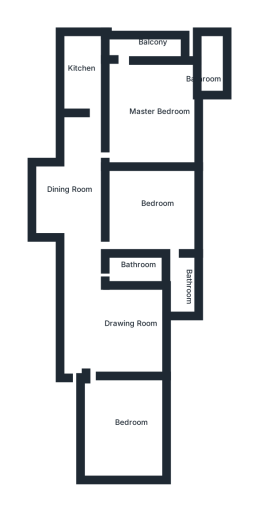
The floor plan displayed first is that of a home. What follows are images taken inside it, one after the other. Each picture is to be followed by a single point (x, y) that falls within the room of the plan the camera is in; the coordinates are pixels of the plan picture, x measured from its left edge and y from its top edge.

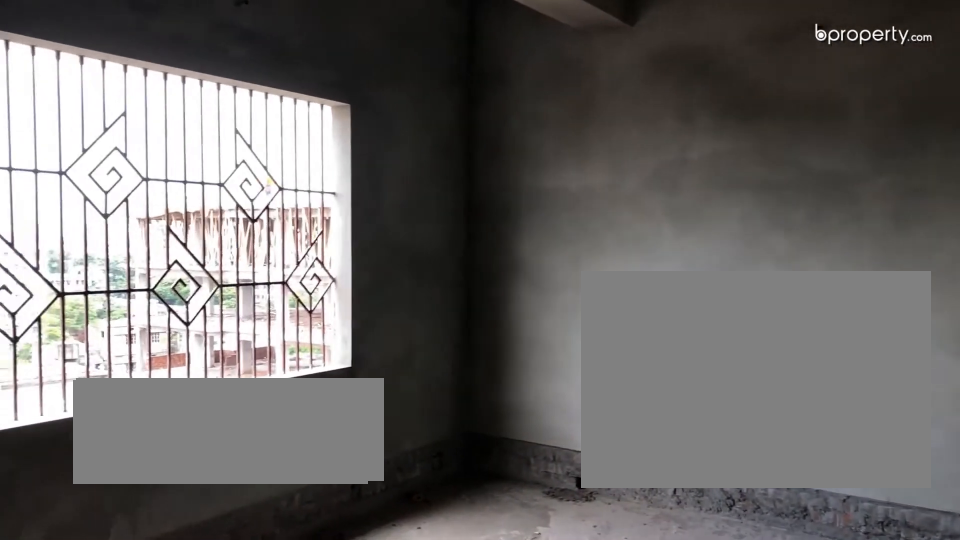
(129, 432)
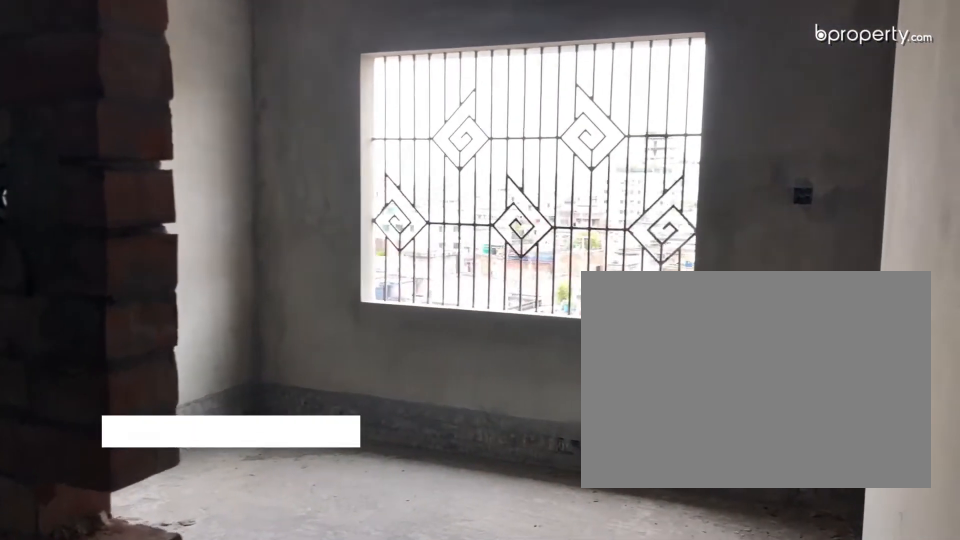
(158, 207)
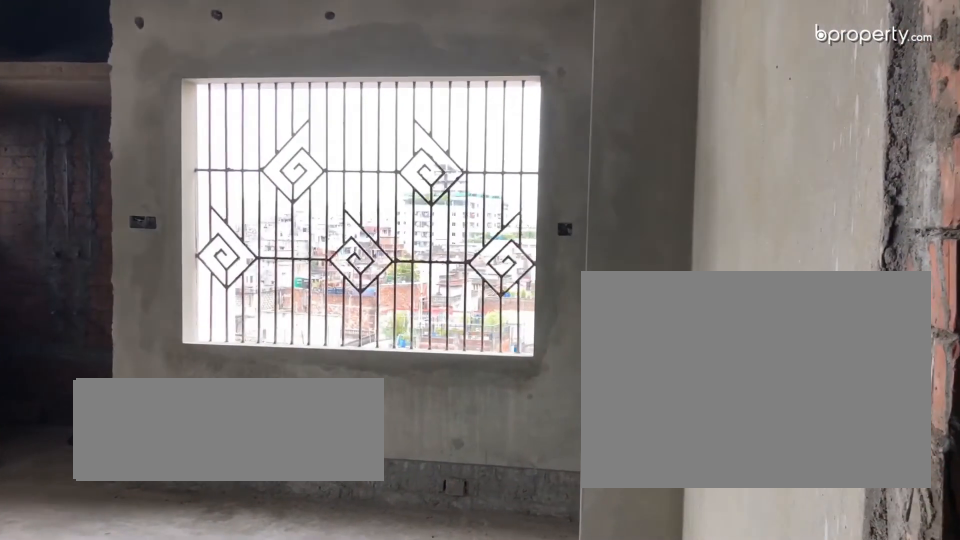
(154, 113)
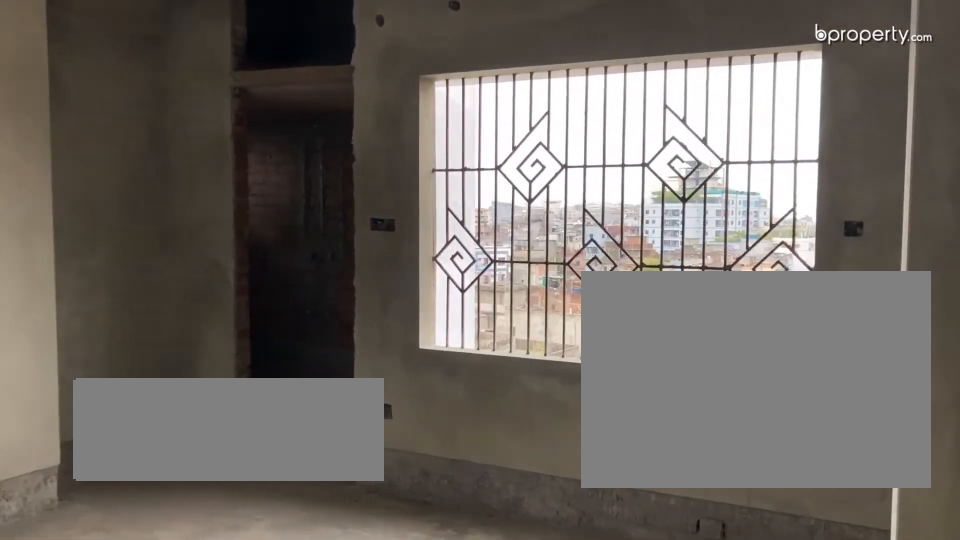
(154, 113)
